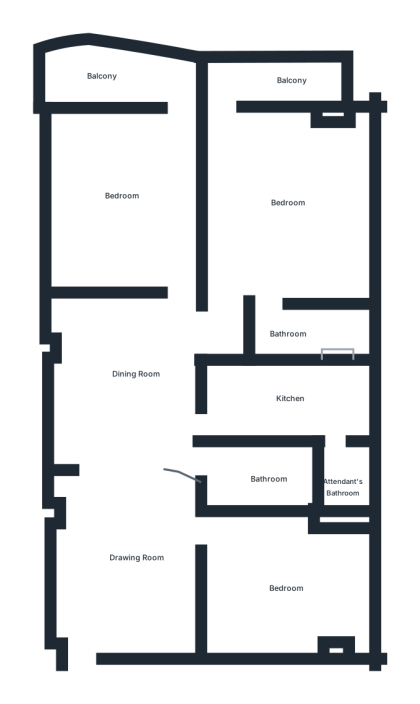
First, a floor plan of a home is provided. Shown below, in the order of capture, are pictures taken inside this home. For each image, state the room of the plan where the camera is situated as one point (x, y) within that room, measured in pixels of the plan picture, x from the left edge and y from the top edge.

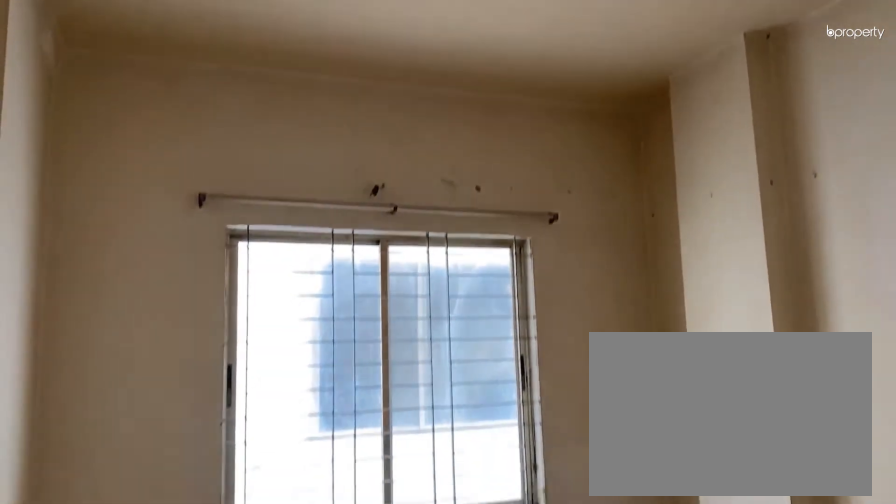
(288, 584)
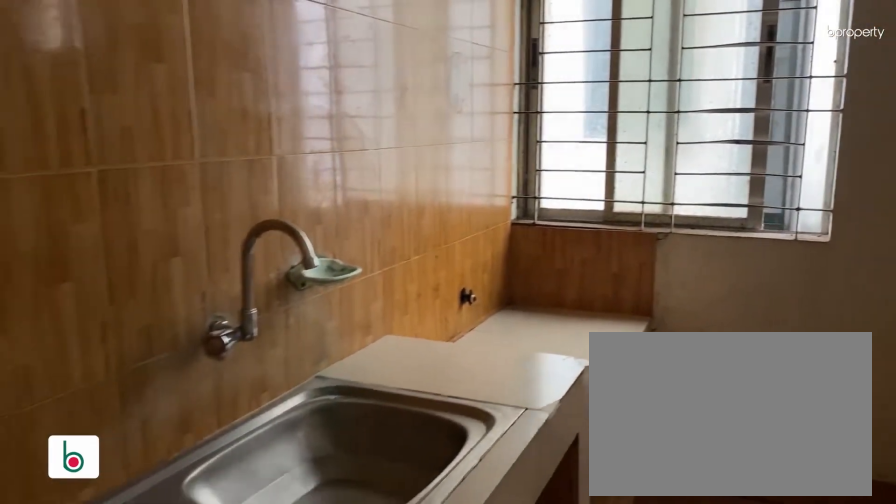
(287, 392)
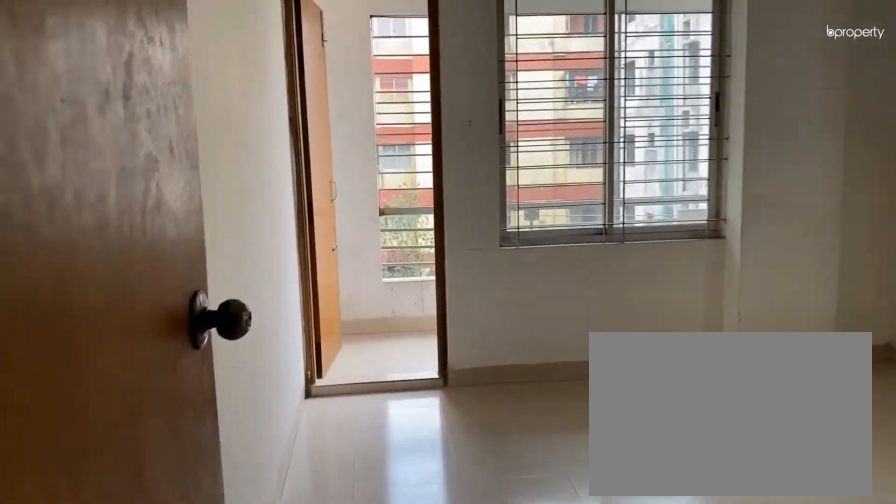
(278, 209)
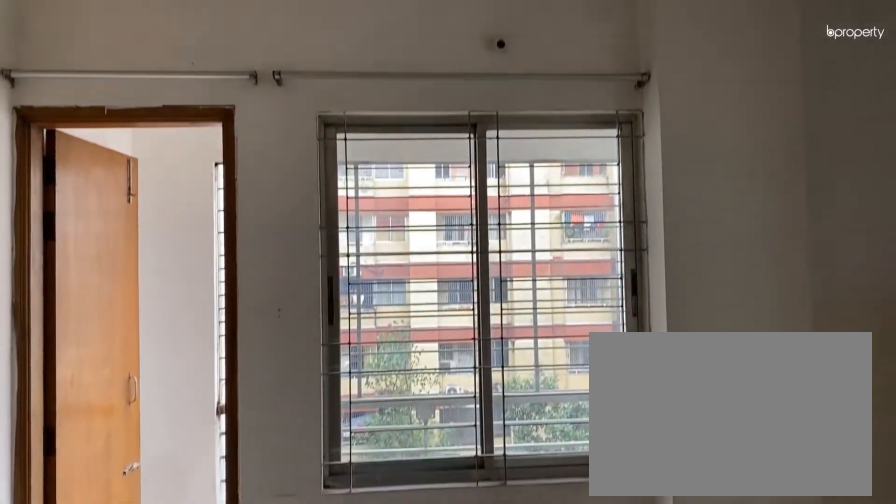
(278, 210)
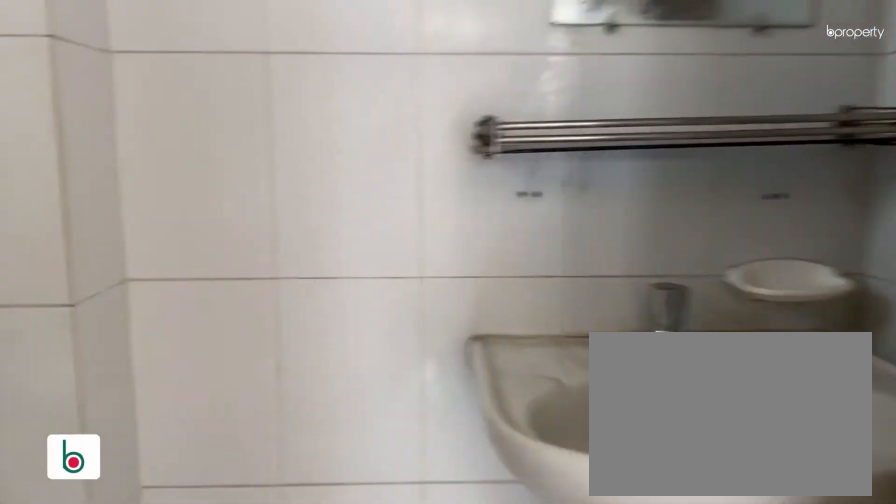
(302, 334)
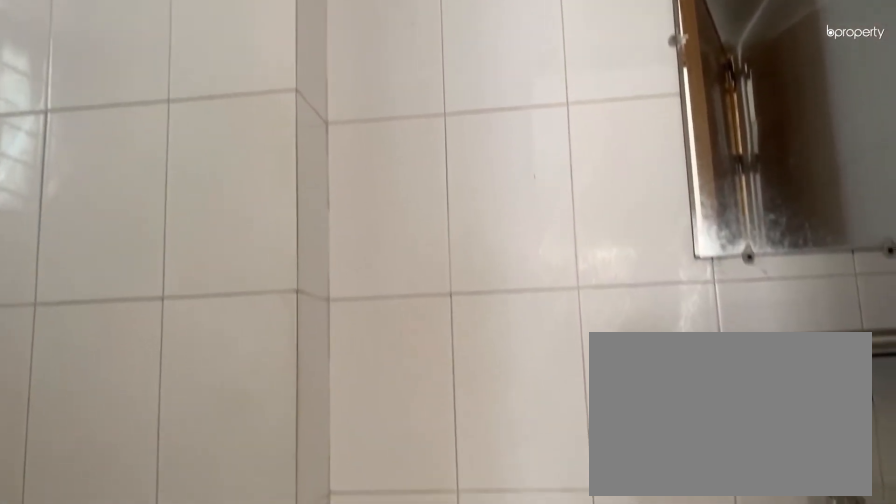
(302, 334)
